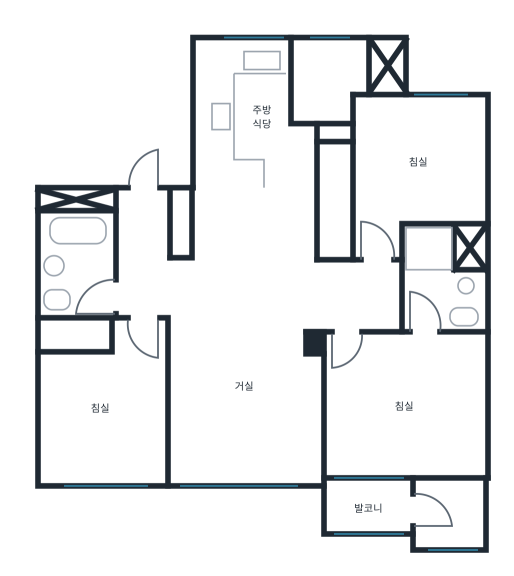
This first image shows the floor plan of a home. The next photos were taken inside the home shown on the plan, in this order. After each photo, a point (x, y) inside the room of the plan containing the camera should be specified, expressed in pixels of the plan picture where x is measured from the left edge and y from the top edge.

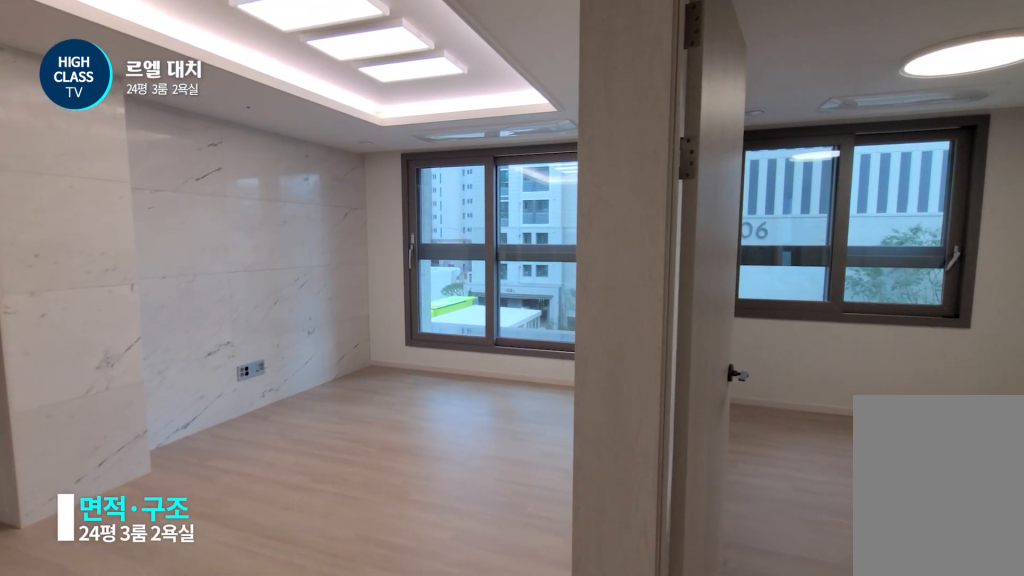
(157, 289)
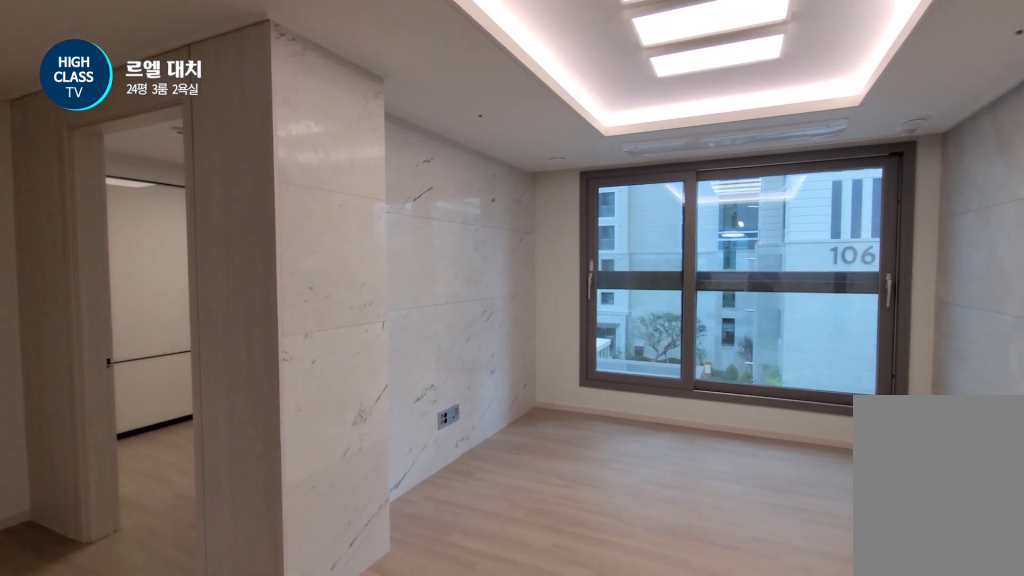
(244, 371)
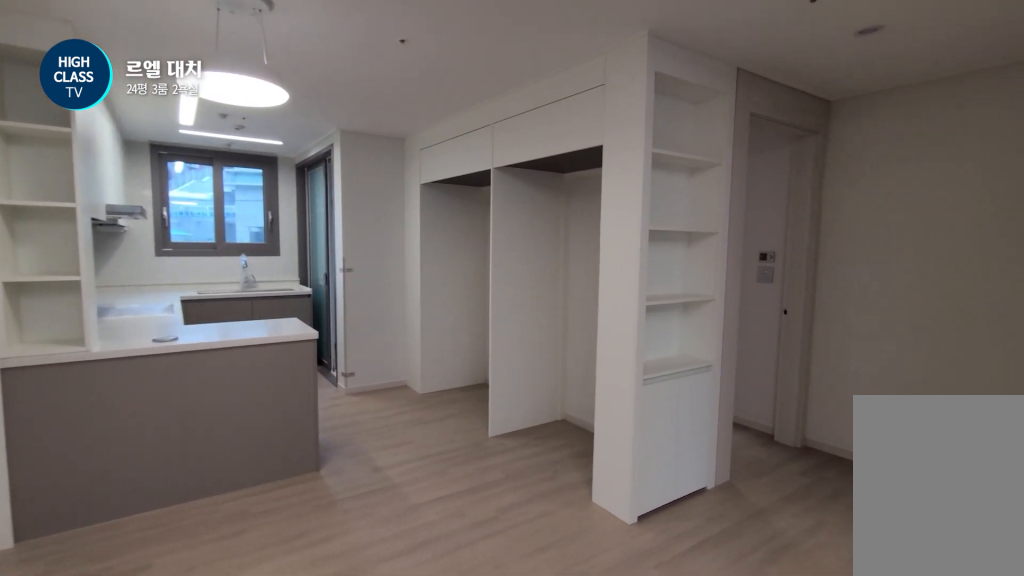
(244, 371)
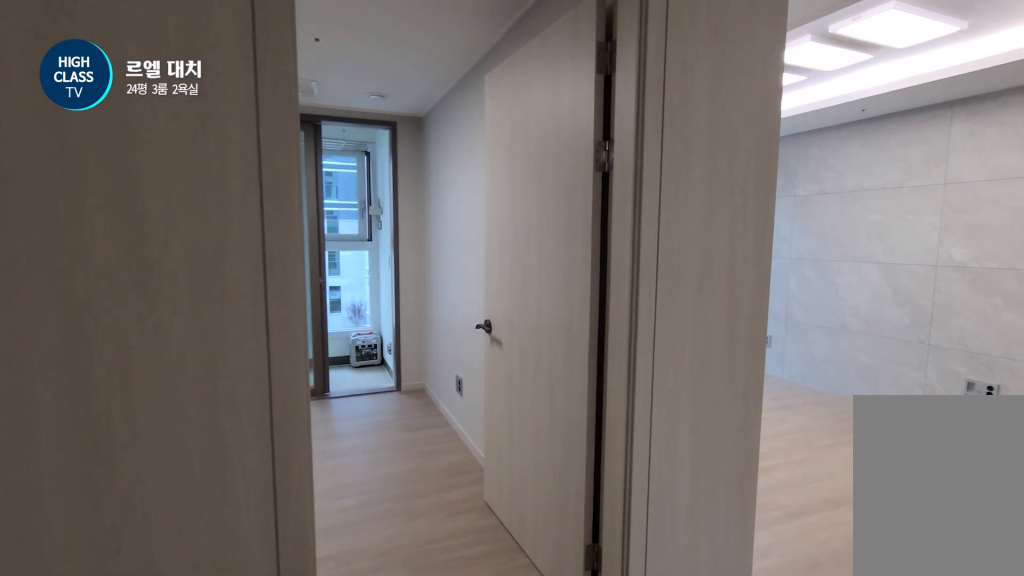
(362, 296)
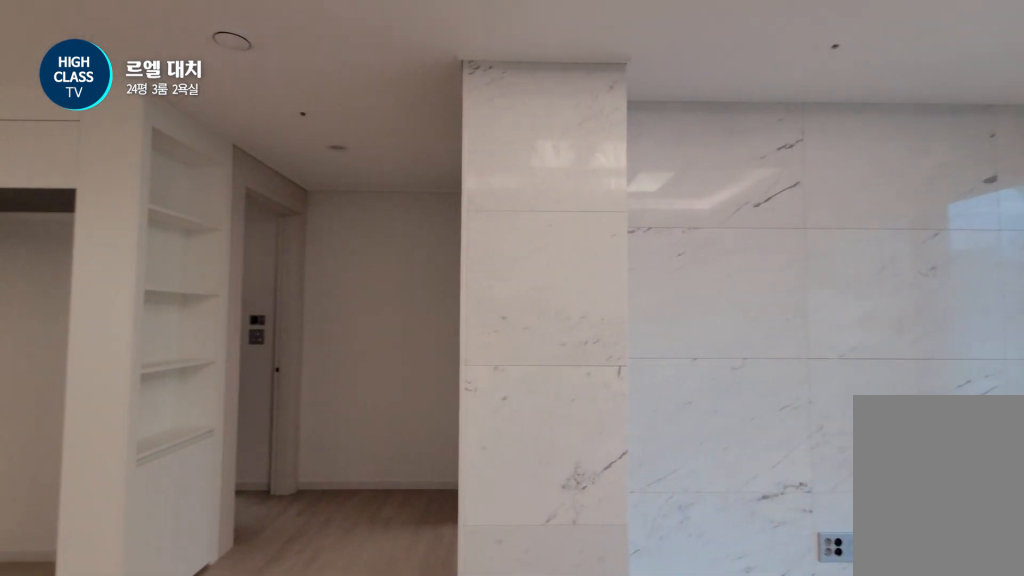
(244, 371)
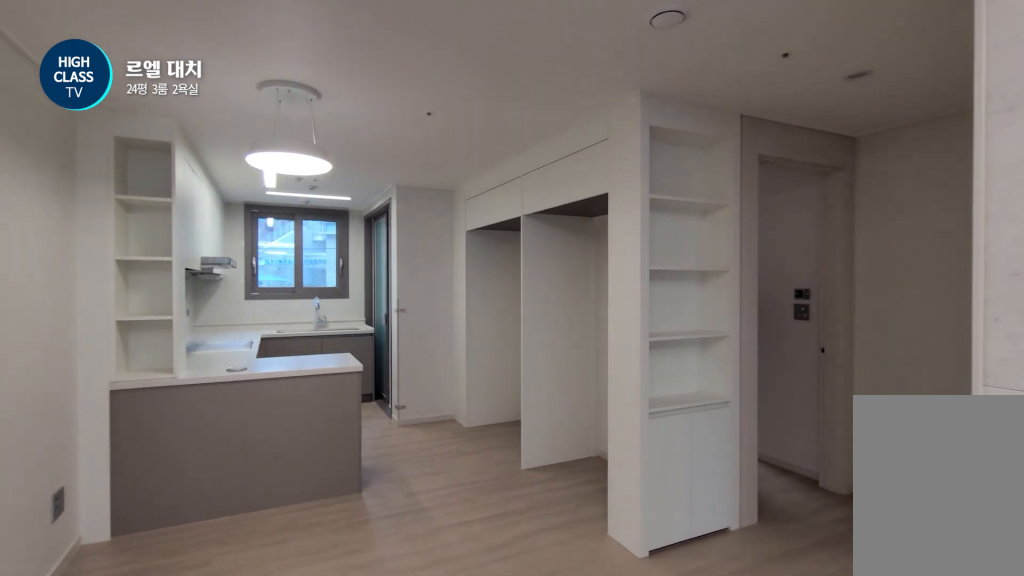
(244, 371)
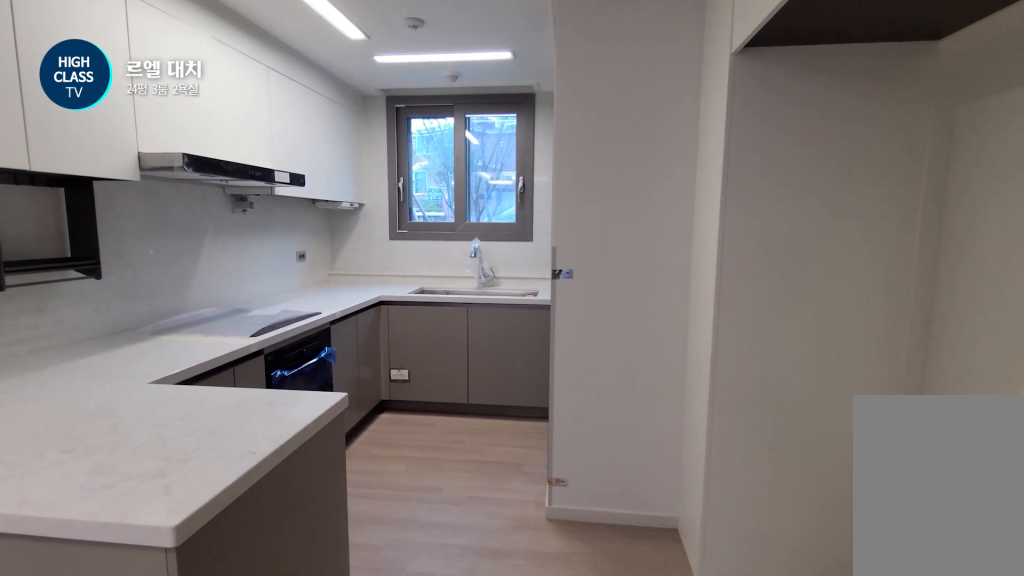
(262, 160)
